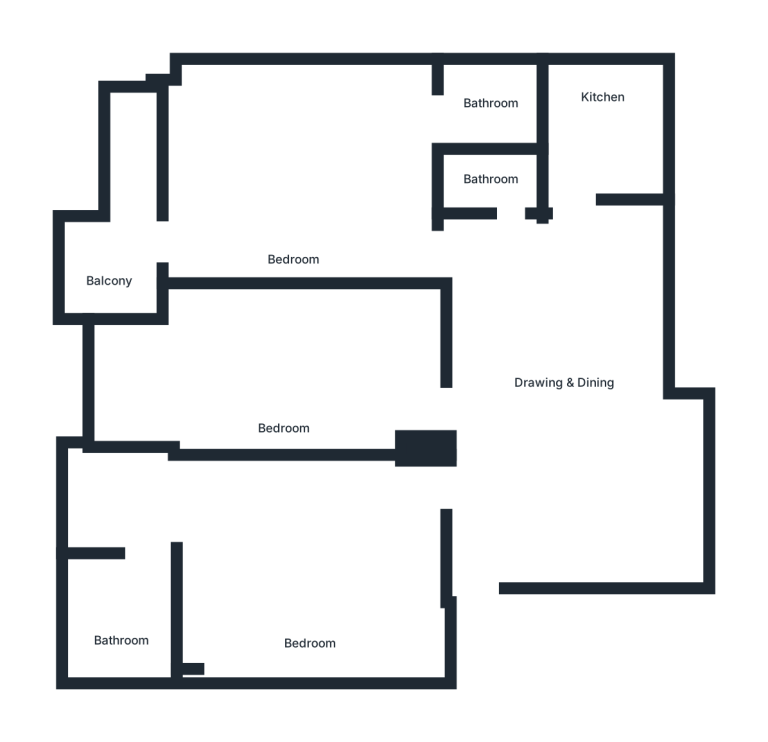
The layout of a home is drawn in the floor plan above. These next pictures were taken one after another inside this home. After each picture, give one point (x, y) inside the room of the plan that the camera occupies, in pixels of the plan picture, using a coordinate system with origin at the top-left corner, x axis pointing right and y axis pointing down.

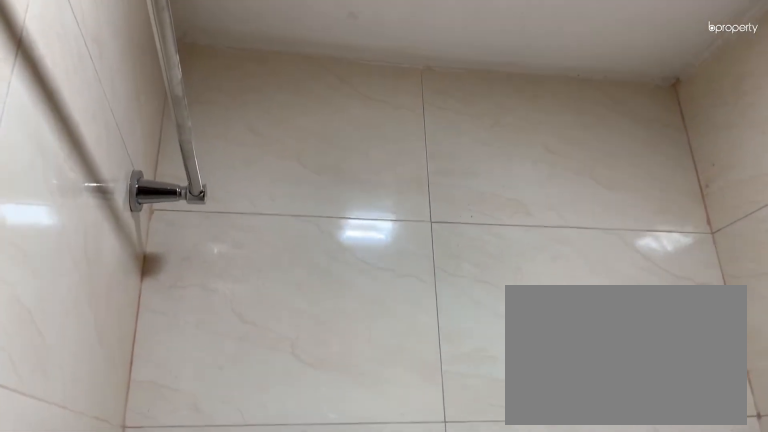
(489, 178)
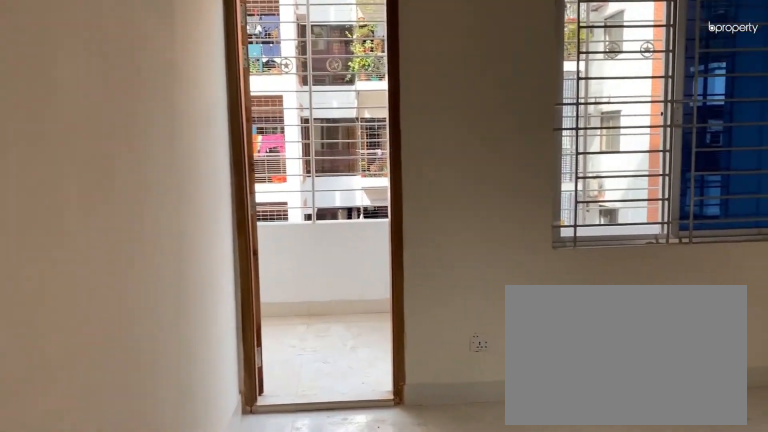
(293, 185)
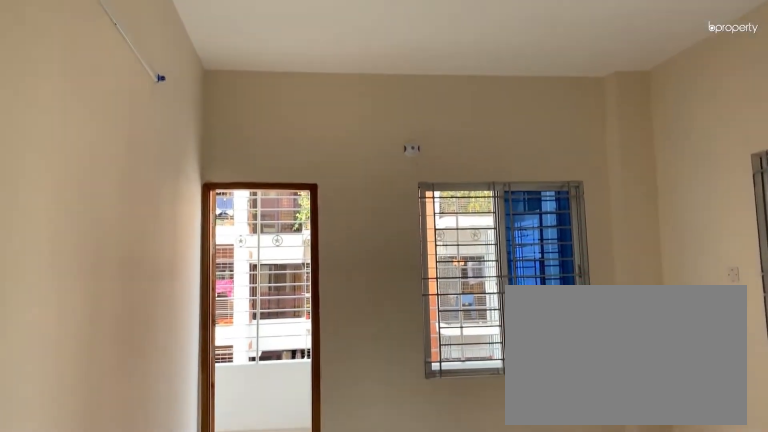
(294, 185)
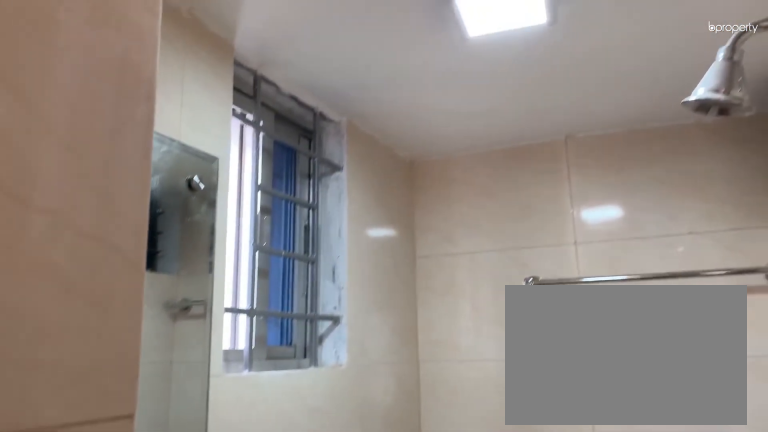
(495, 99)
